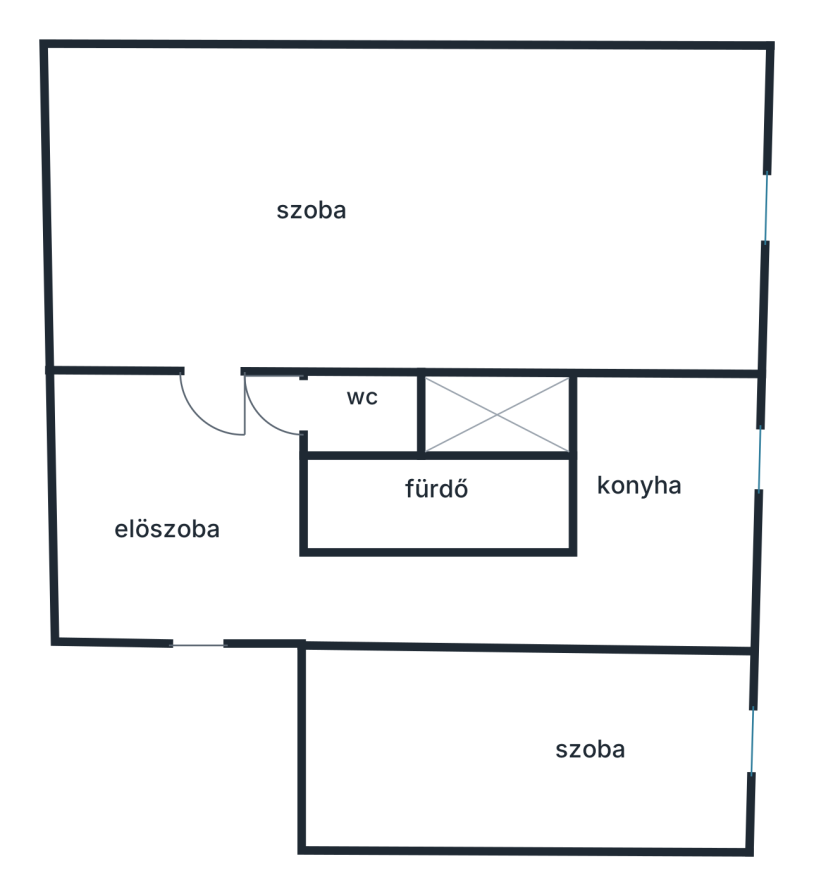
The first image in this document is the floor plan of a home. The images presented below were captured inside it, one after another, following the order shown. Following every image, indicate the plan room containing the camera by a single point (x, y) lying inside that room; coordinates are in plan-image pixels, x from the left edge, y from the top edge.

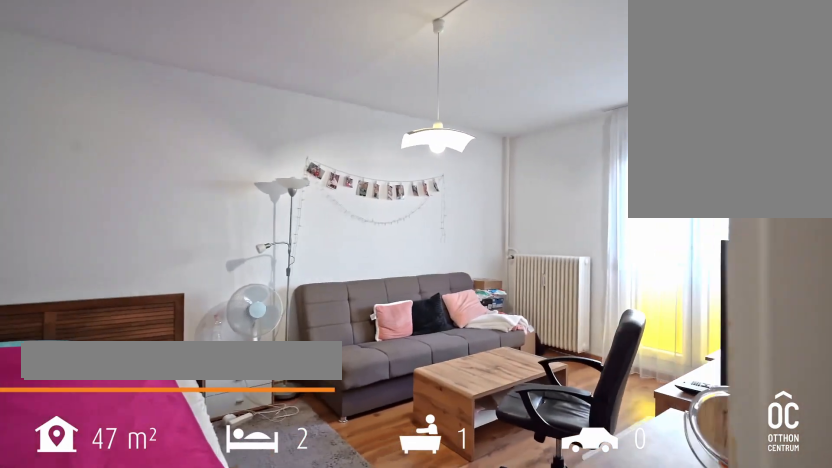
(410, 206)
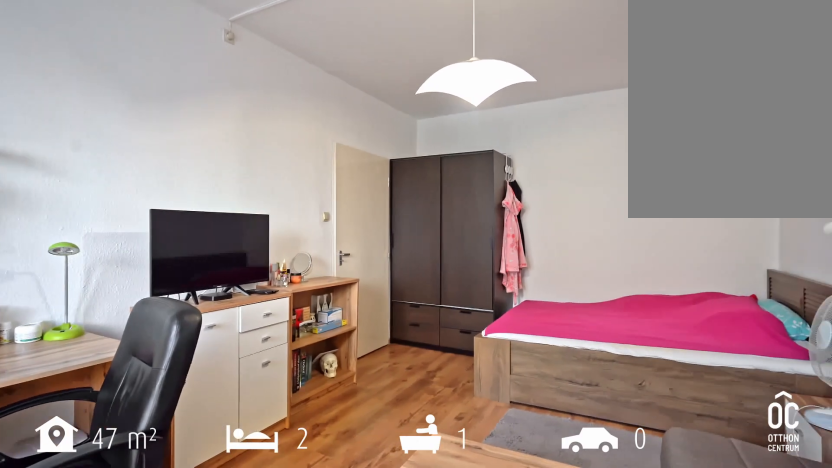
(410, 206)
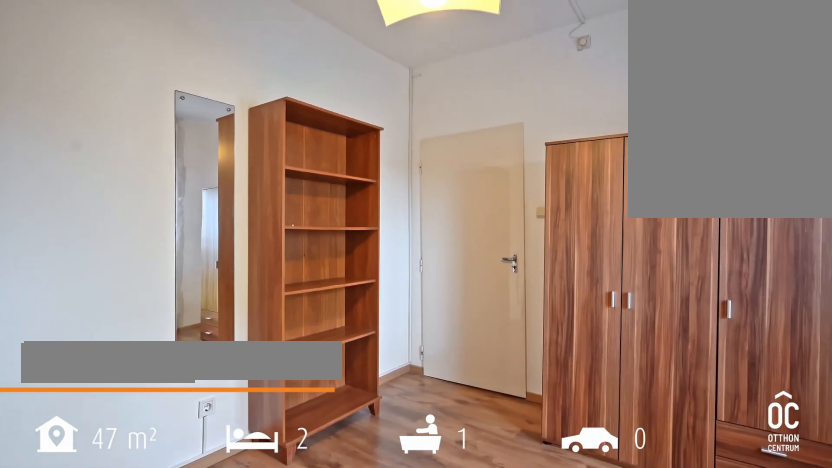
(556, 744)
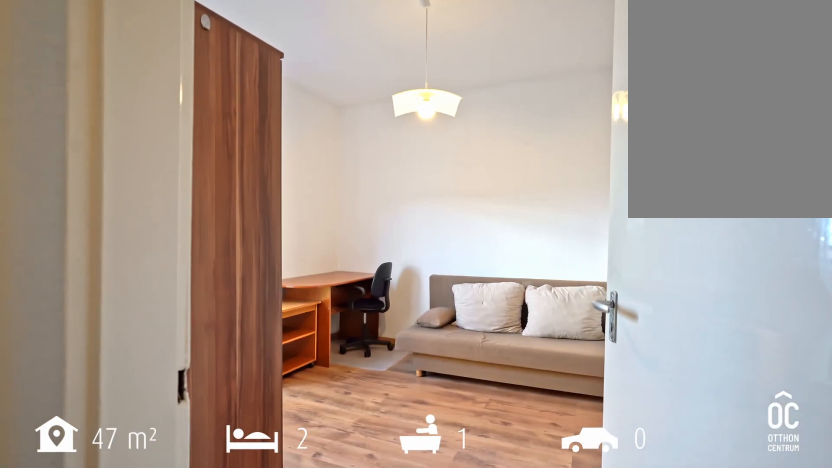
(556, 745)
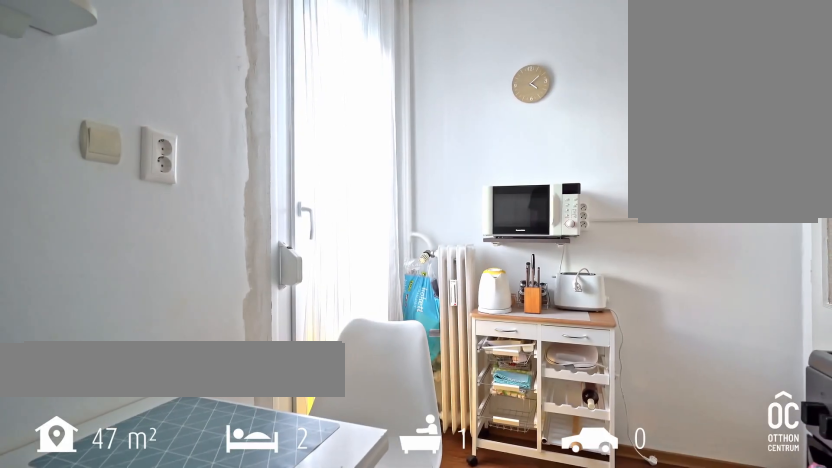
(655, 504)
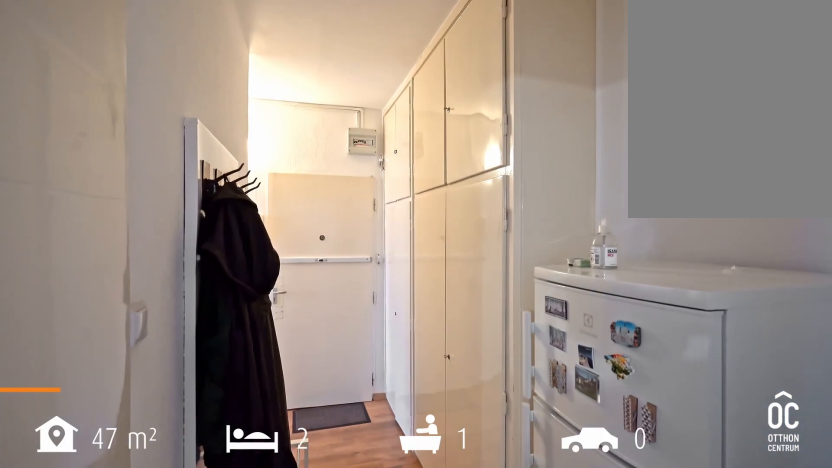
(264, 586)
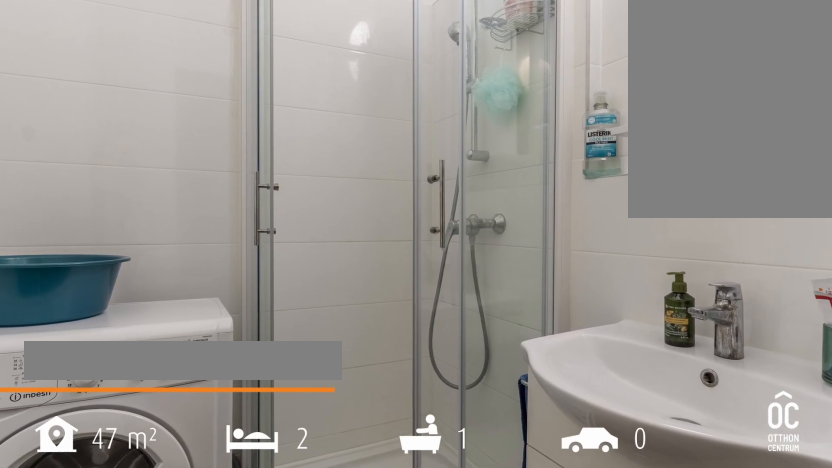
(444, 506)
